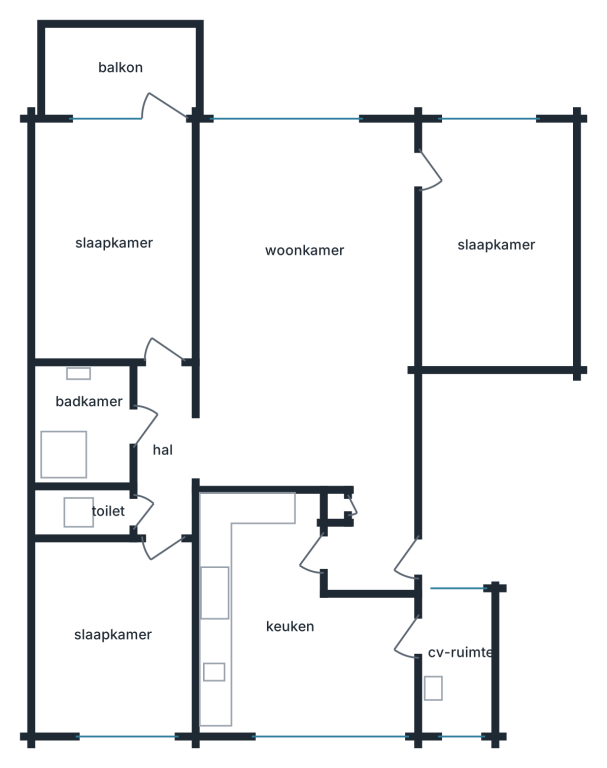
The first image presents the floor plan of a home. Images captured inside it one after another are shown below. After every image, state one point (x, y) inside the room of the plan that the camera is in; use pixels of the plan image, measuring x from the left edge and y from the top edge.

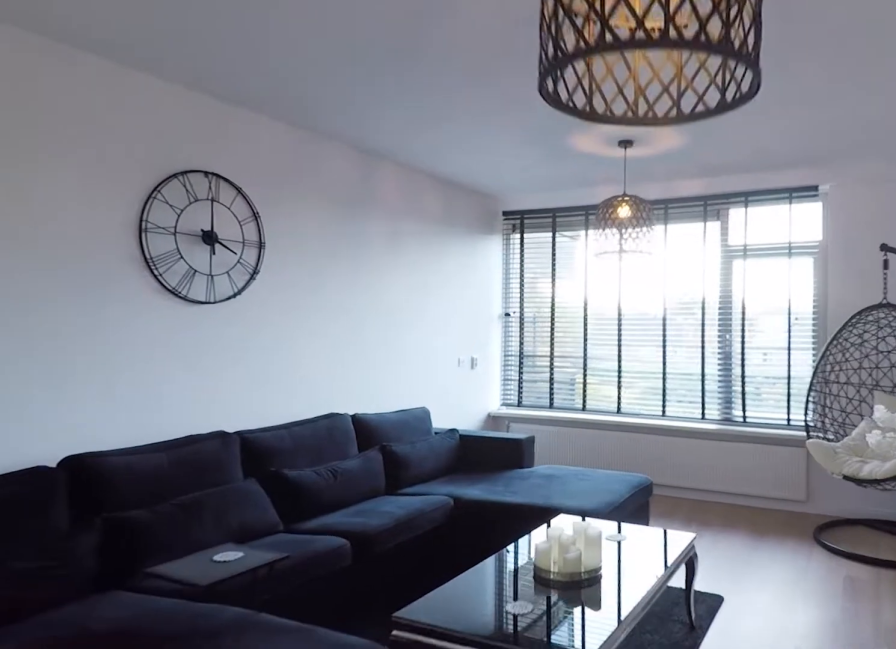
(313, 327)
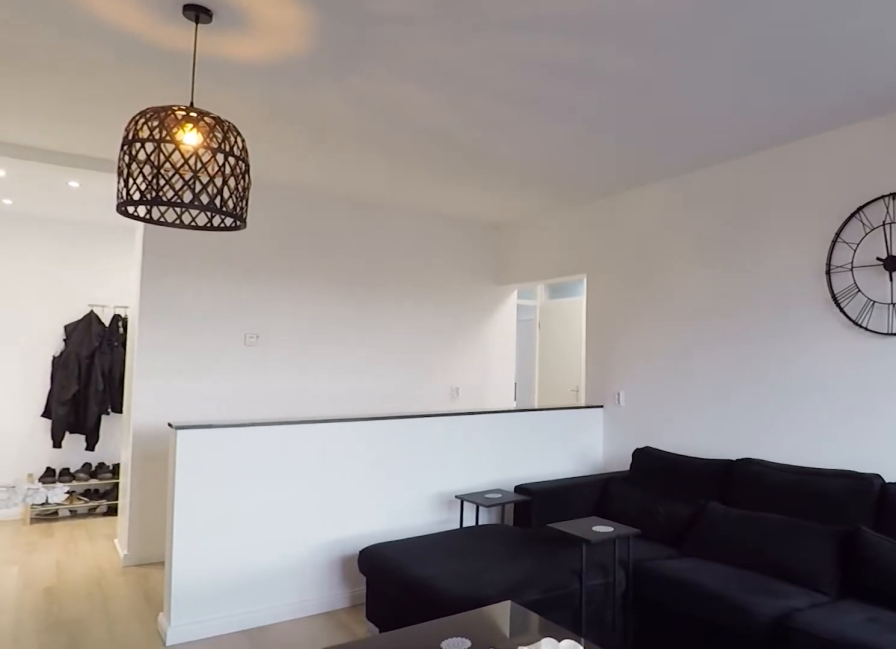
(313, 327)
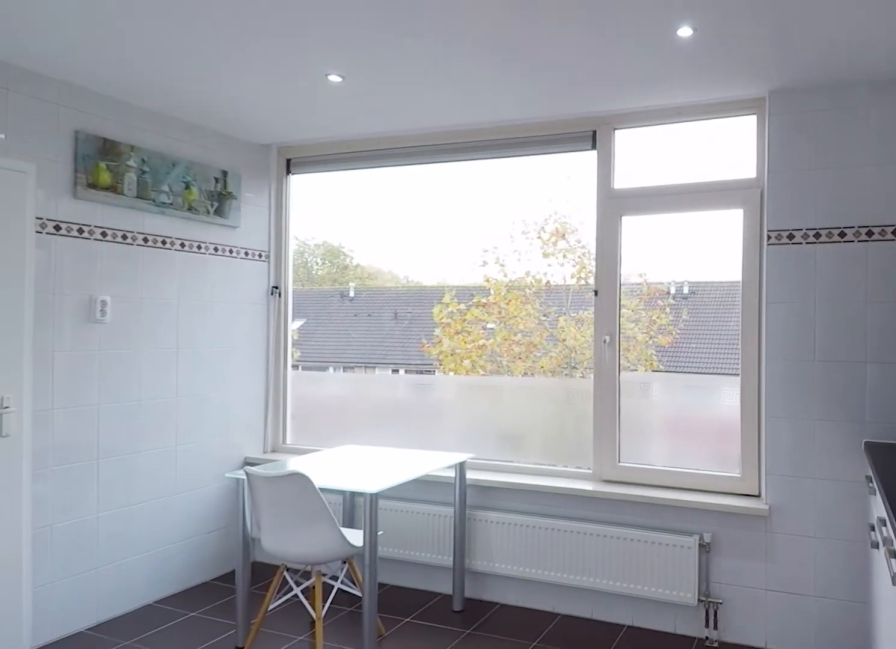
(290, 626)
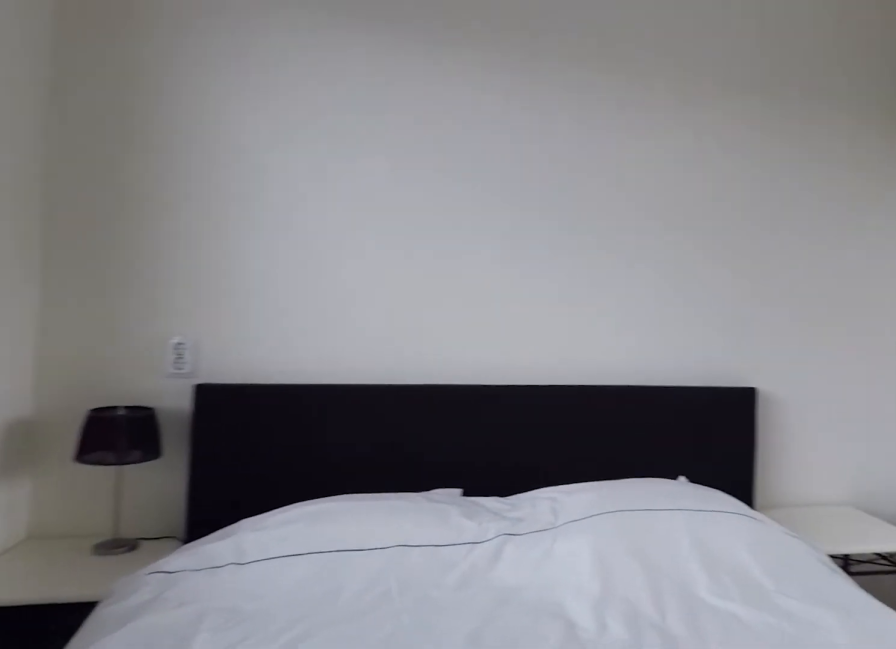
(113, 635)
